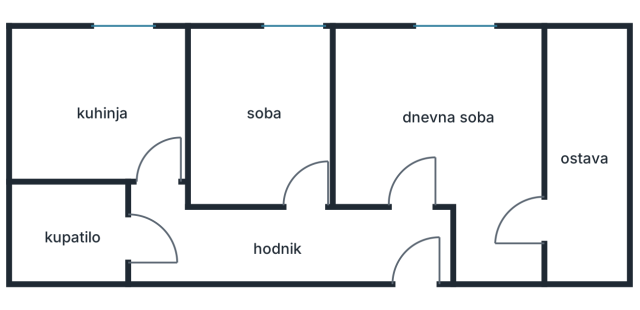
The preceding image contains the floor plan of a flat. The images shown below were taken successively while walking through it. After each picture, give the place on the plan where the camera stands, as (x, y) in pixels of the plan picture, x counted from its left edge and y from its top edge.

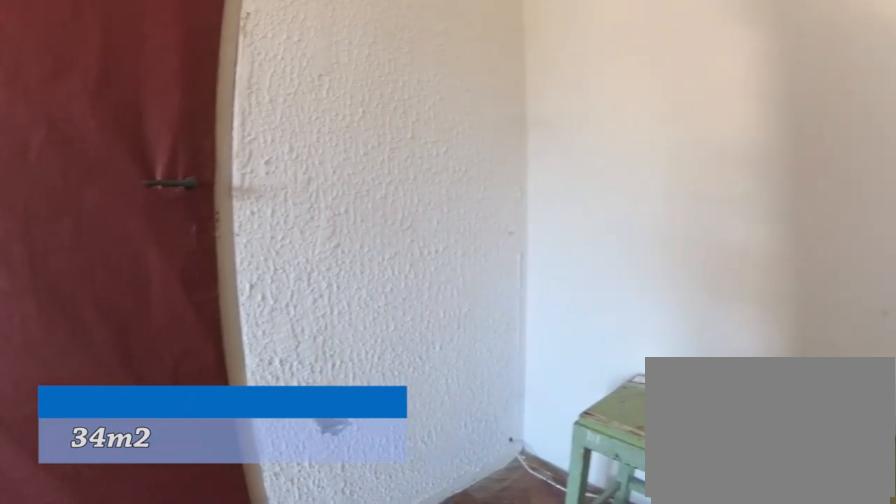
(479, 190)
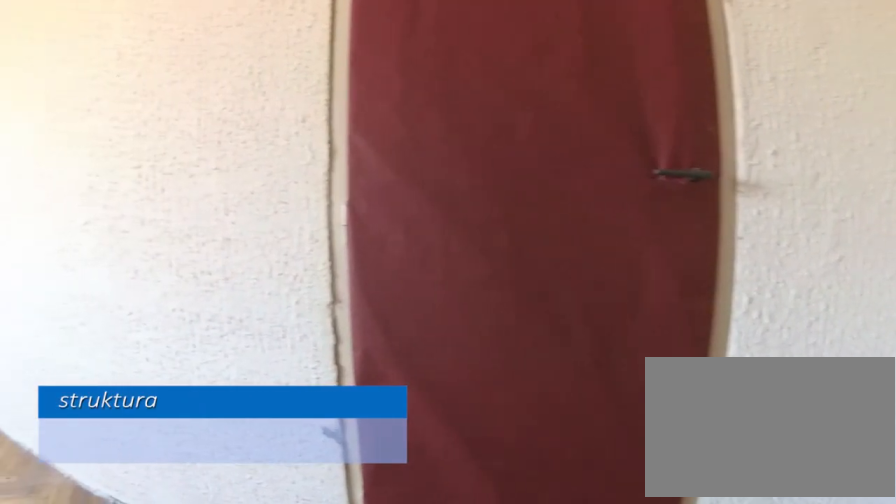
(472, 202)
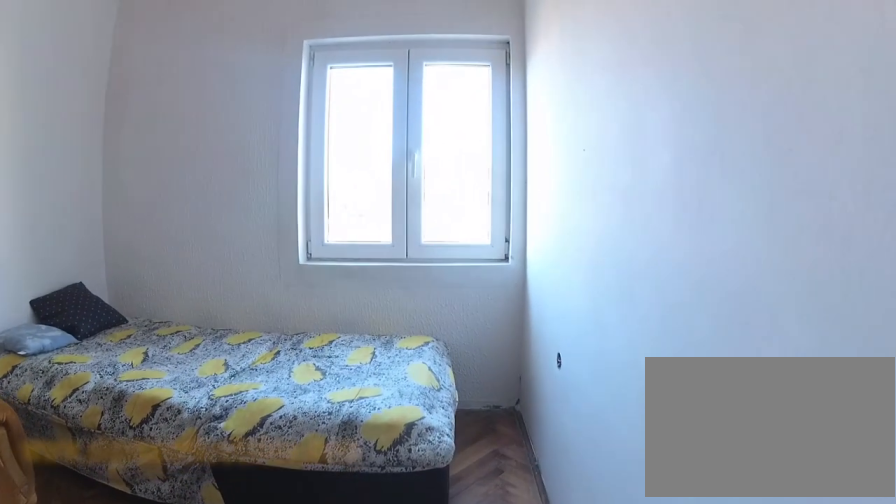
(316, 151)
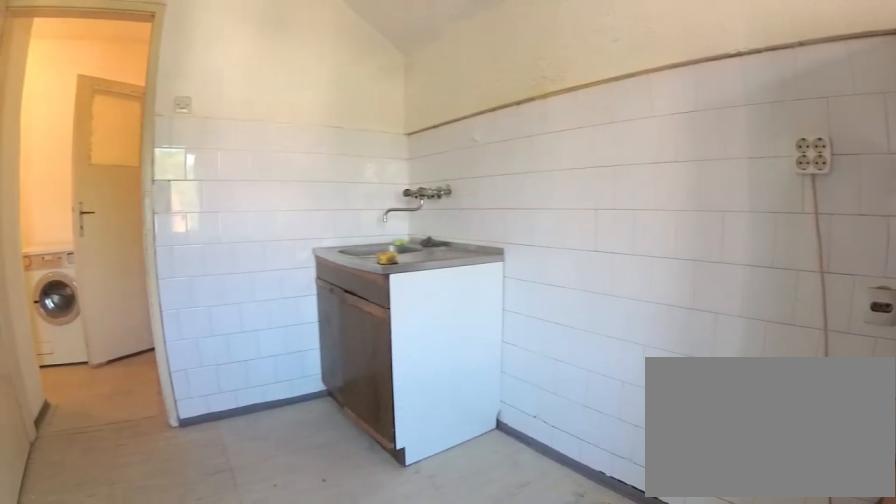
(155, 53)
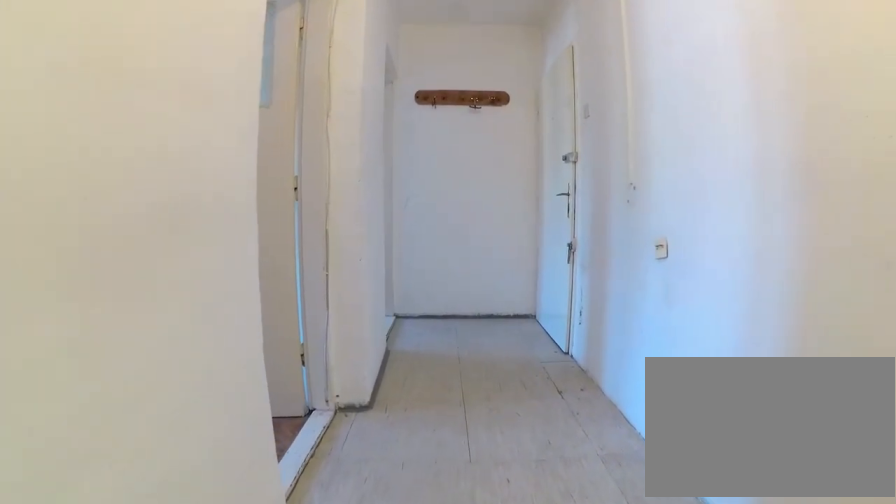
(205, 245)
